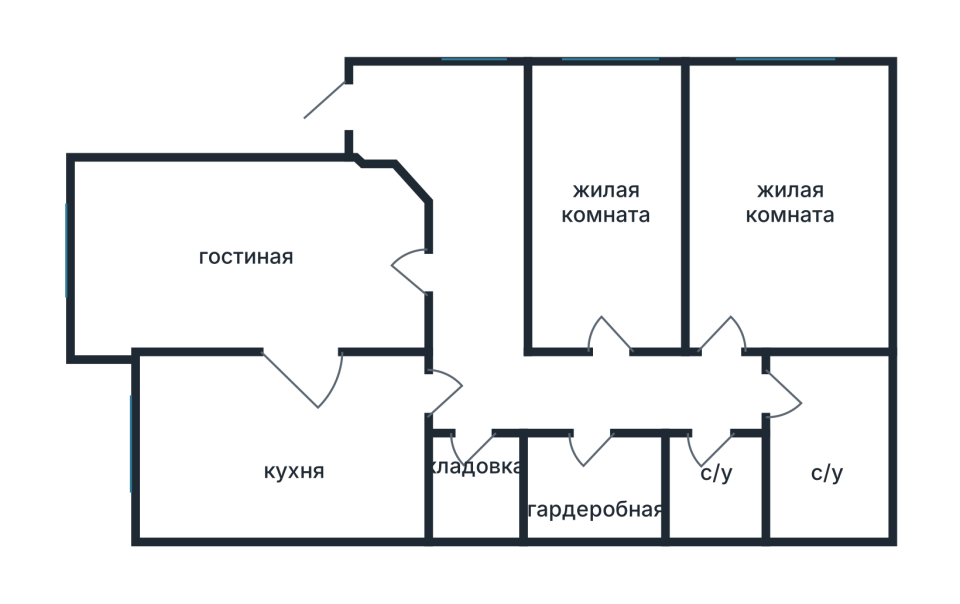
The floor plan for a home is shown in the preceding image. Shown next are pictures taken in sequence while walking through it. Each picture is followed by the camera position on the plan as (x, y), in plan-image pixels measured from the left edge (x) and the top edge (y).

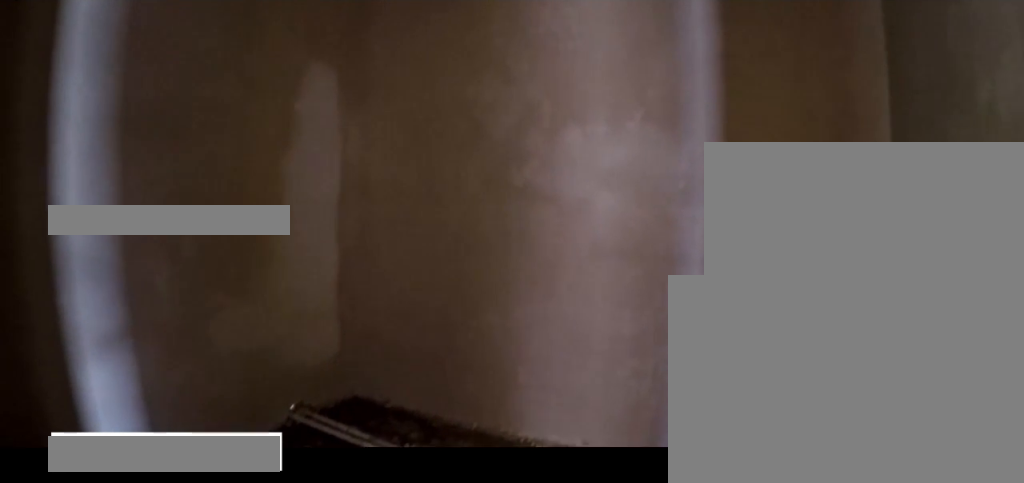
(593, 424)
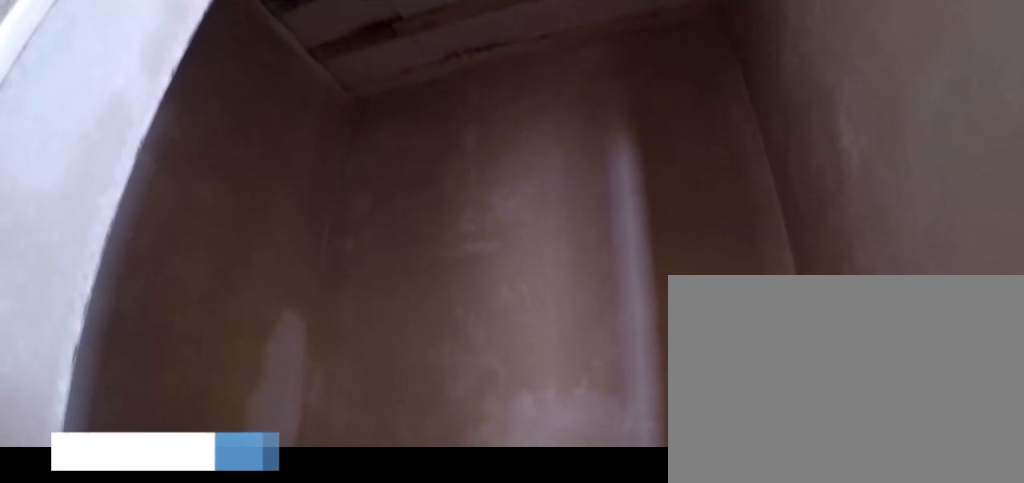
(593, 424)
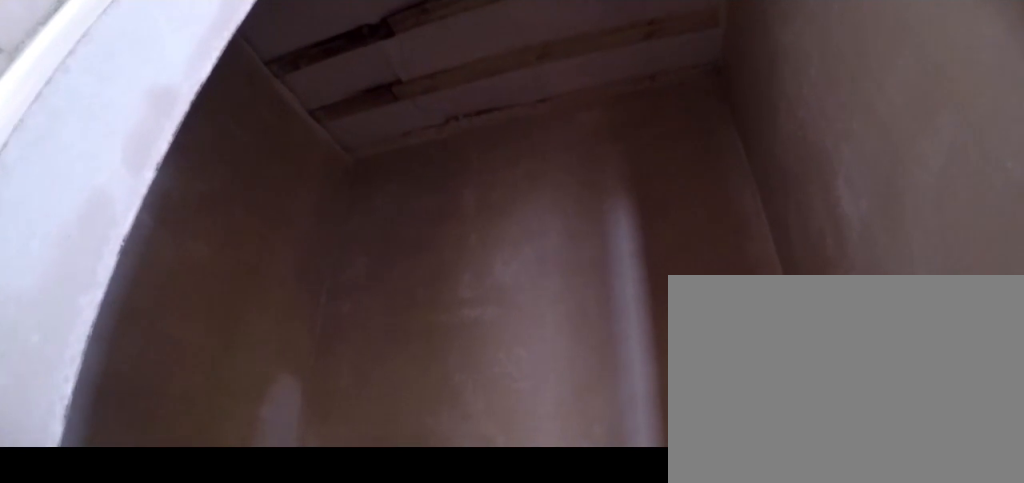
(593, 423)
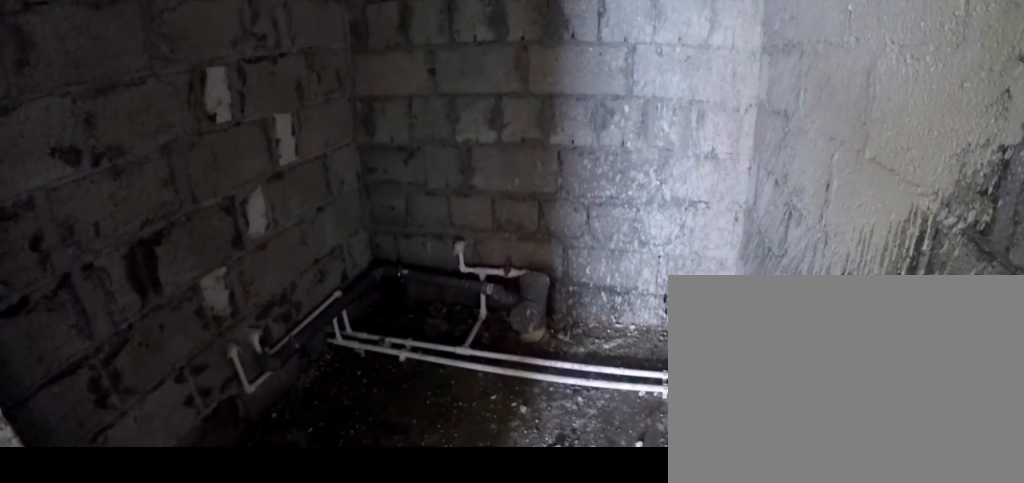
(712, 422)
